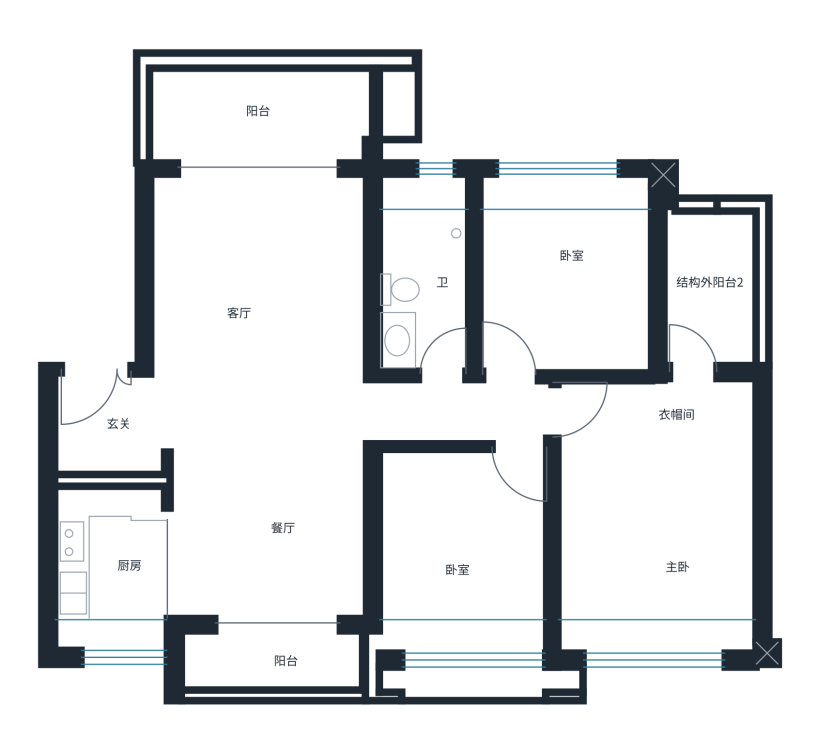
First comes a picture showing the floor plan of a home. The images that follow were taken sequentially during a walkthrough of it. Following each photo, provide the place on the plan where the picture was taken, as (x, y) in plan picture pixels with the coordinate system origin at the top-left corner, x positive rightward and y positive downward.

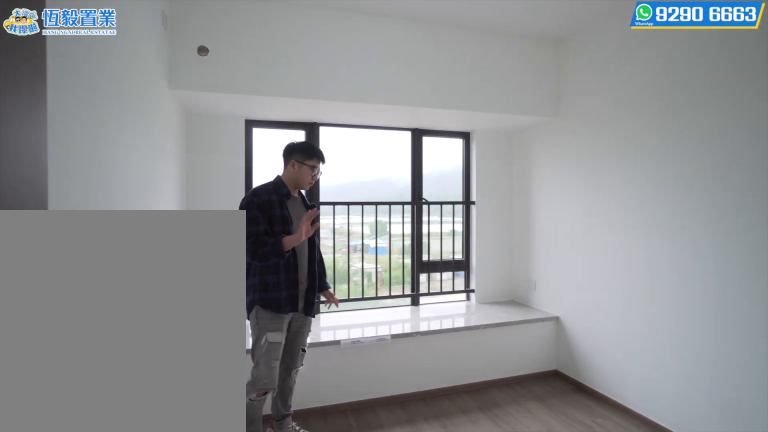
(504, 236)
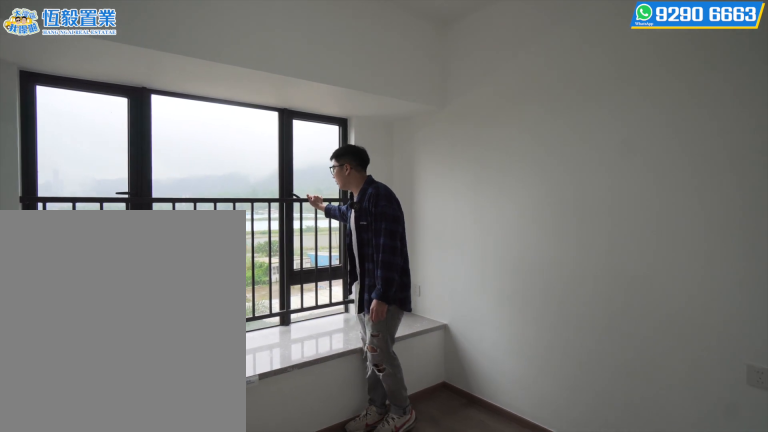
(603, 237)
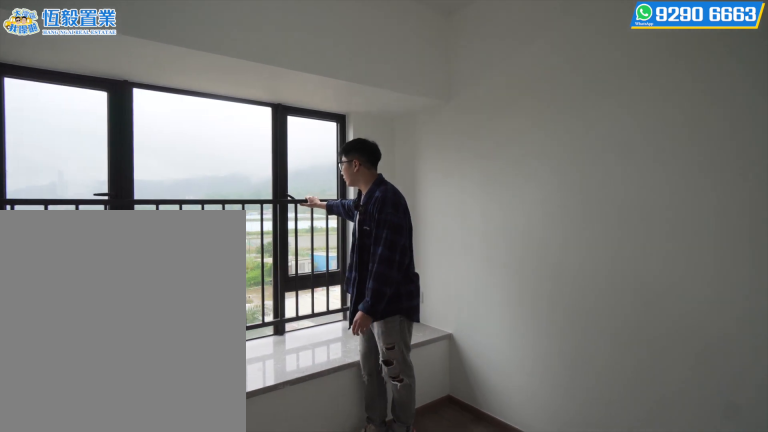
(604, 238)
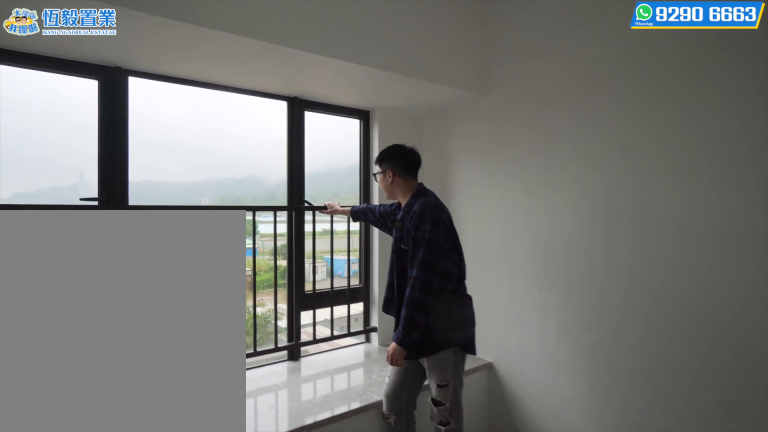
(604, 237)
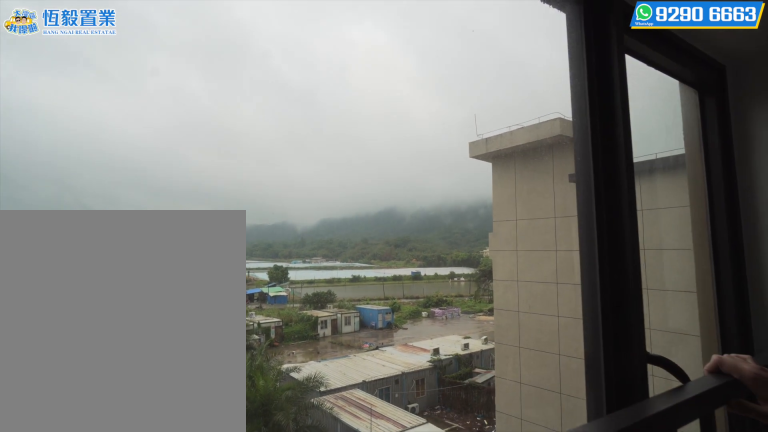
(603, 237)
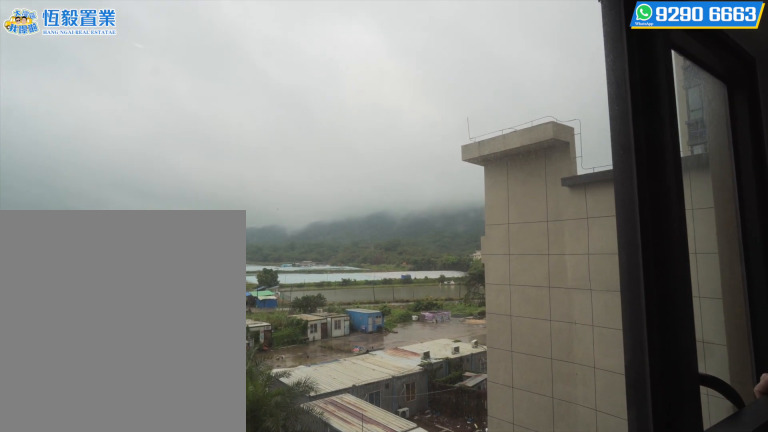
(604, 238)
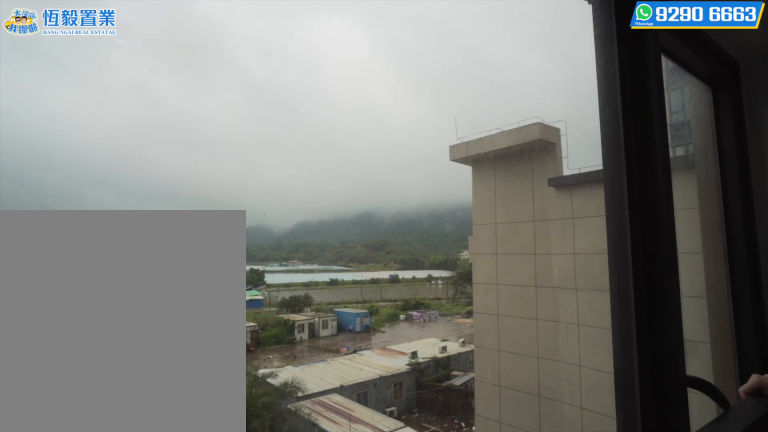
(603, 237)
